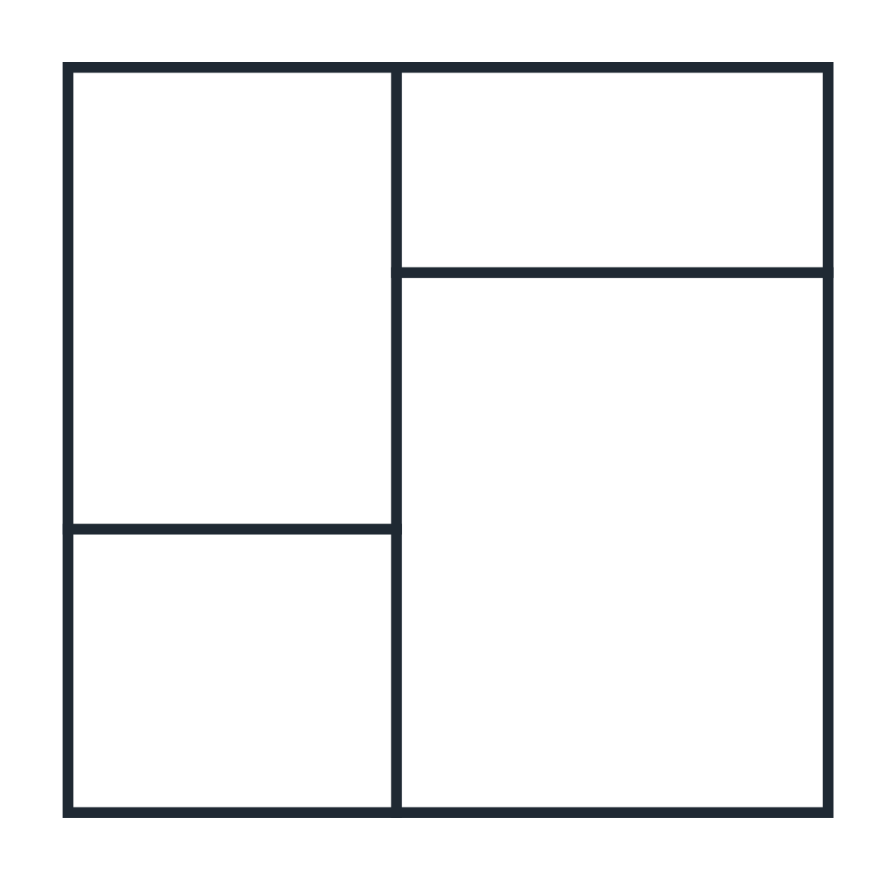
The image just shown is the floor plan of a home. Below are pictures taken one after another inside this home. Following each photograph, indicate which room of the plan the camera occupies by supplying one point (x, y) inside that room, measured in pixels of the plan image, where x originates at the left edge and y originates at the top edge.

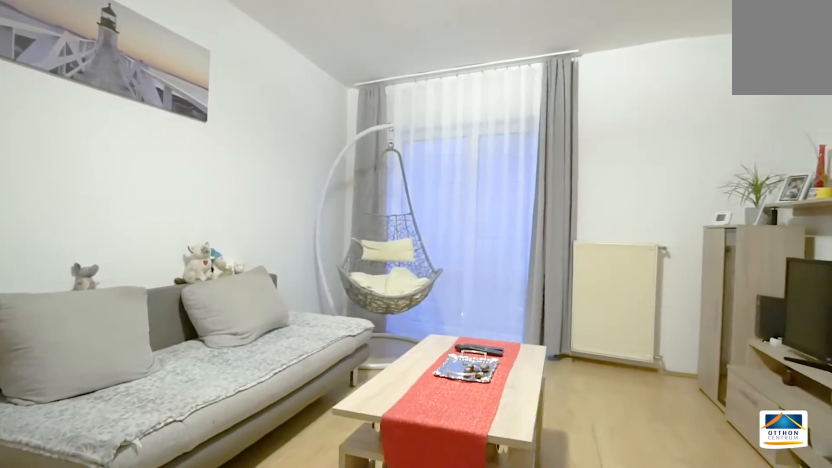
(268, 316)
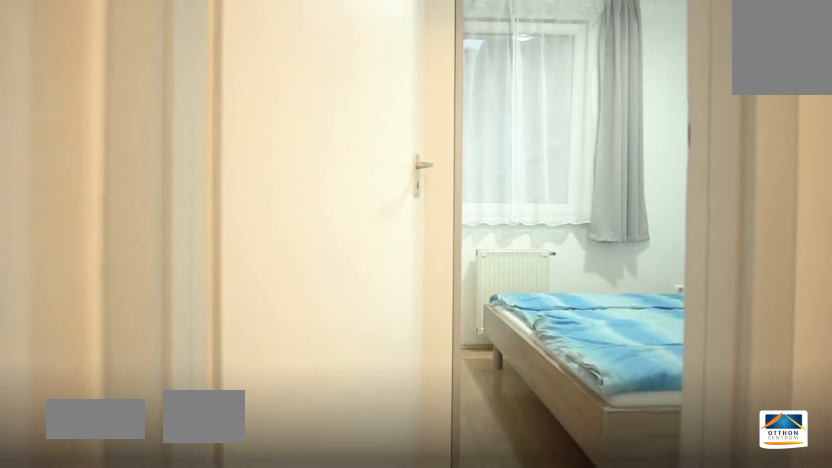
(614, 173)
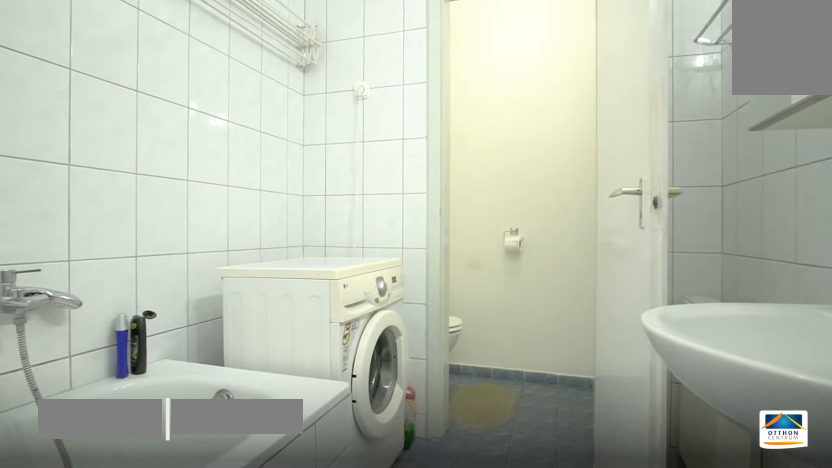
(238, 665)
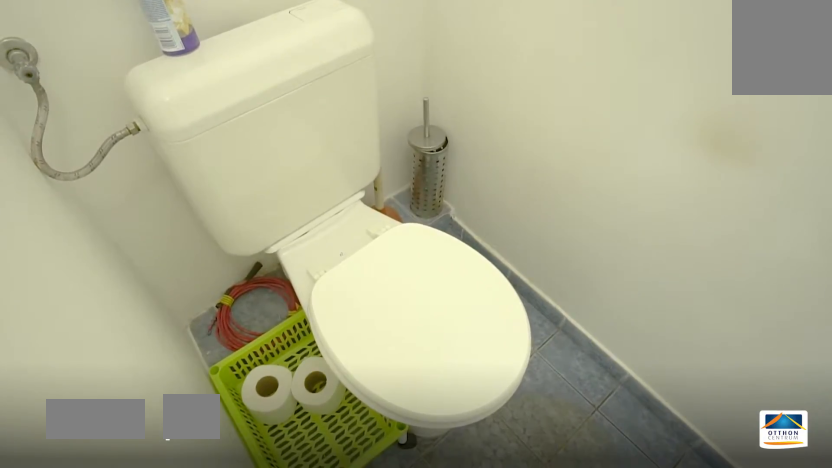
(238, 665)
